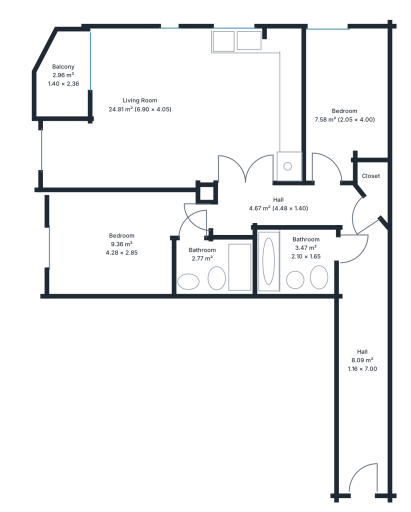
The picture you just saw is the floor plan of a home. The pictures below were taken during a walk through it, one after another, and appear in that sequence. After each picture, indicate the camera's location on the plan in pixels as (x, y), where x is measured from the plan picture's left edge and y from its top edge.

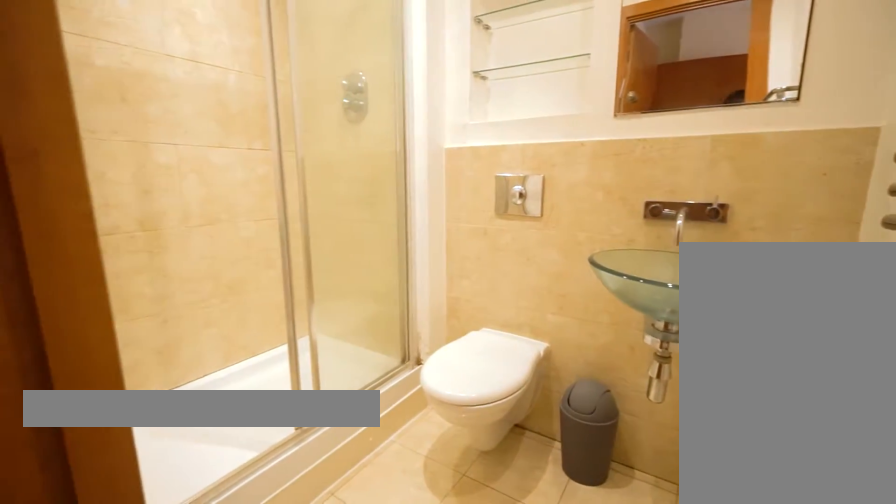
(200, 247)
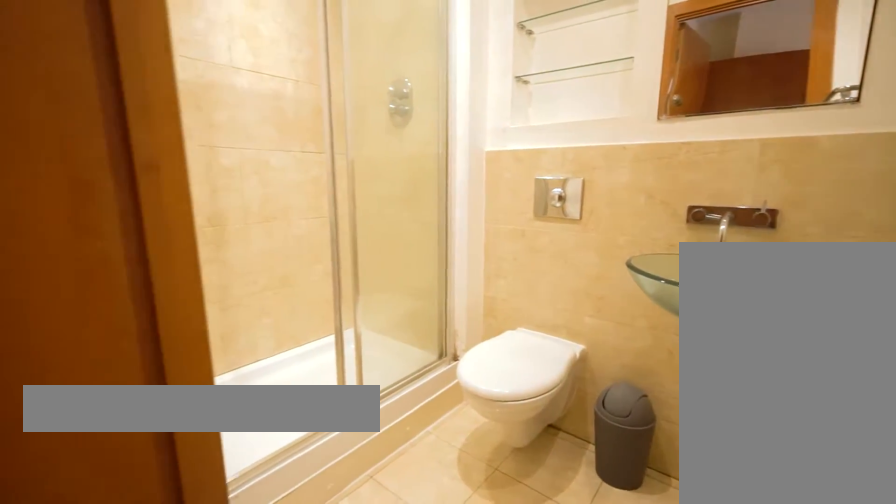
(198, 242)
